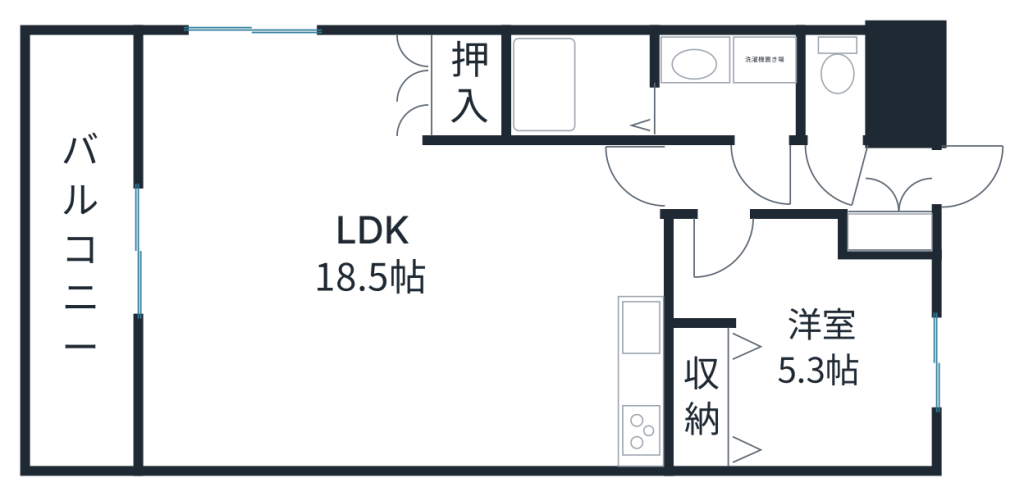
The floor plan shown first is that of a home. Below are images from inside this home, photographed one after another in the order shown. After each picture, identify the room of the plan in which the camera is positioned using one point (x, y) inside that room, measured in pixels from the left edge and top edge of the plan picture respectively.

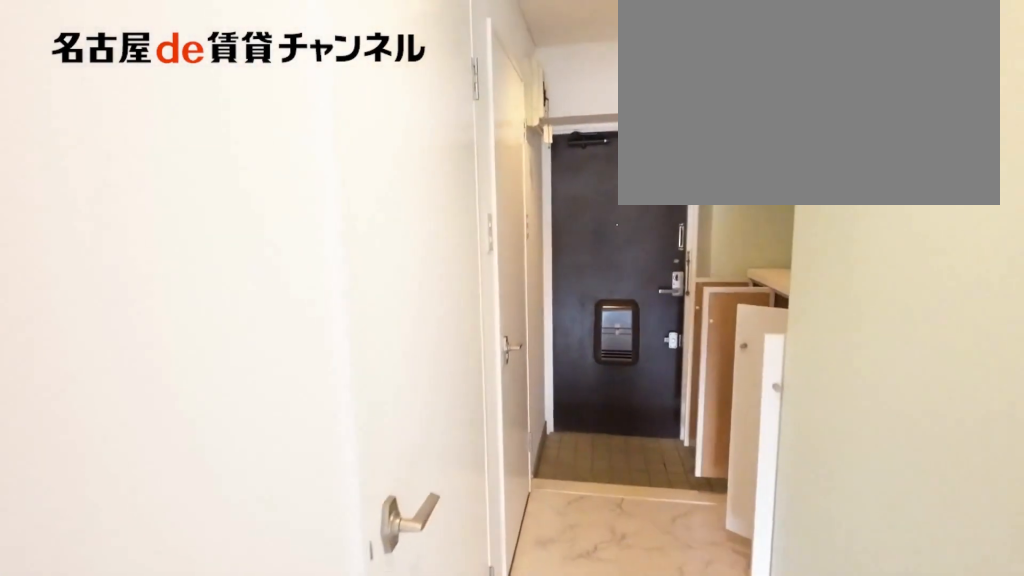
(761, 177)
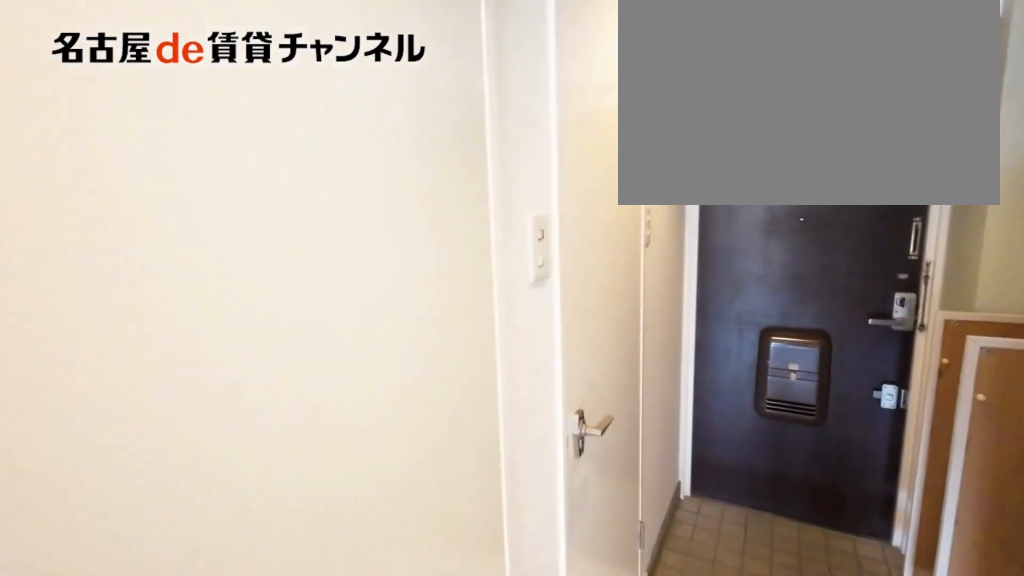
(761, 177)
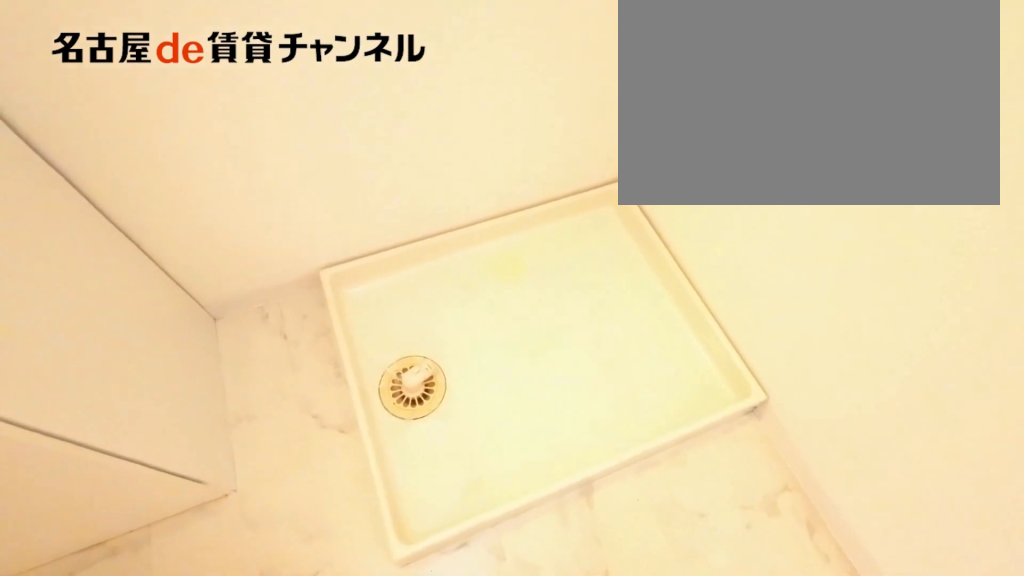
(728, 83)
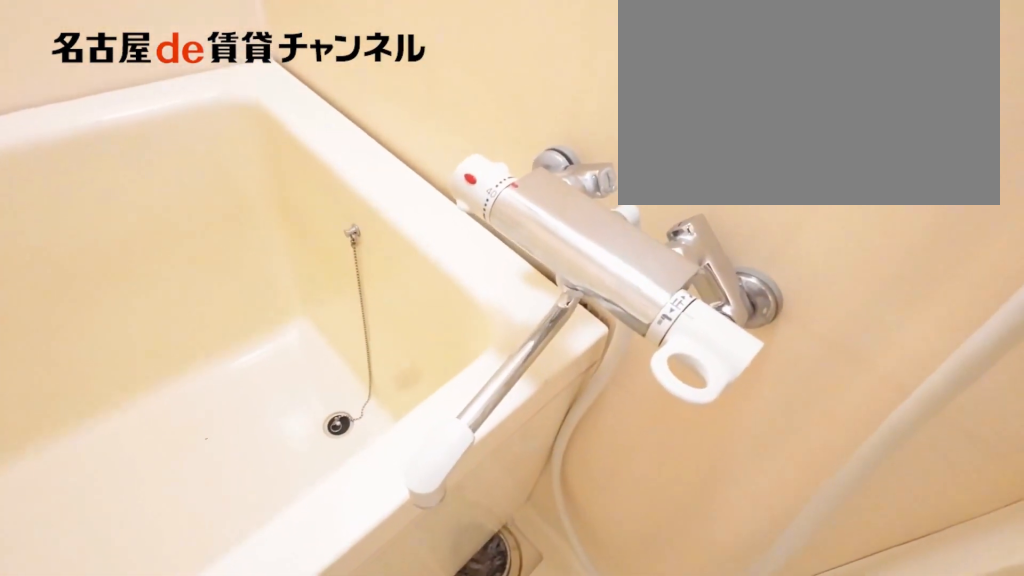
(582, 86)
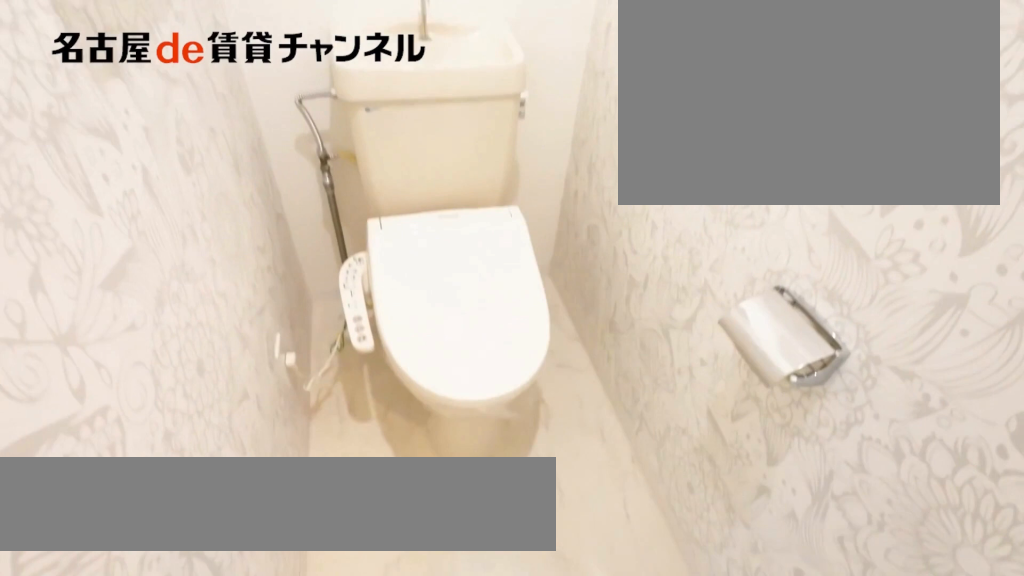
(840, 83)
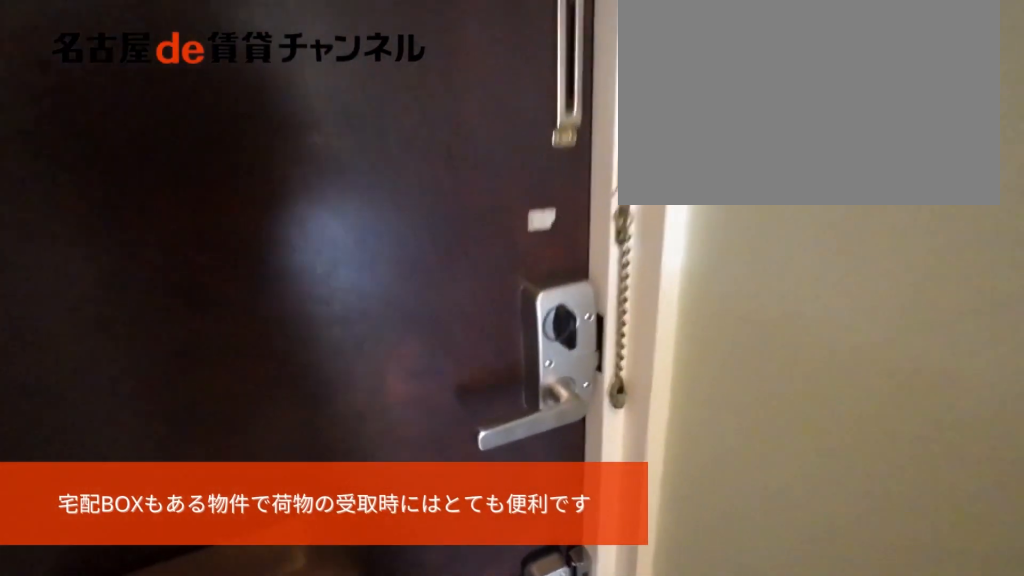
(871, 179)
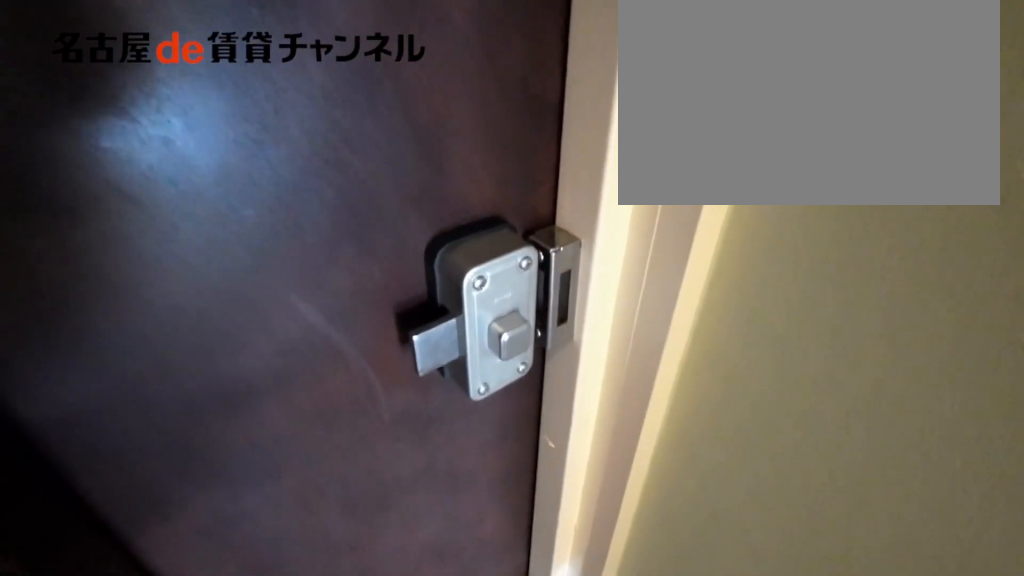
(871, 179)
